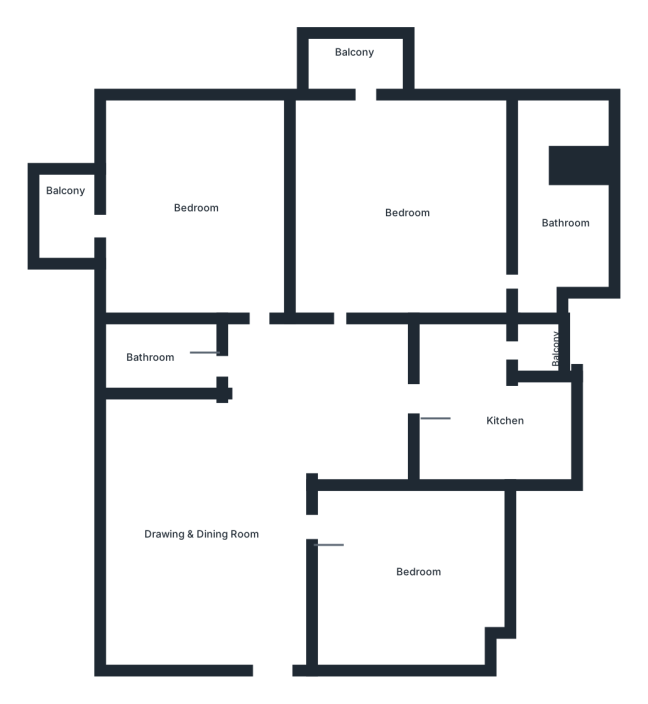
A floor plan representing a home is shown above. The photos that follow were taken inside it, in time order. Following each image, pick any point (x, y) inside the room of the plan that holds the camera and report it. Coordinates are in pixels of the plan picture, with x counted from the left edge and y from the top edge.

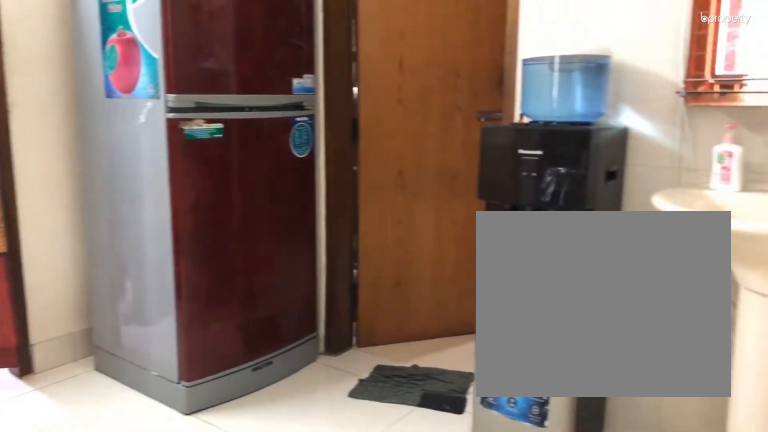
(323, 394)
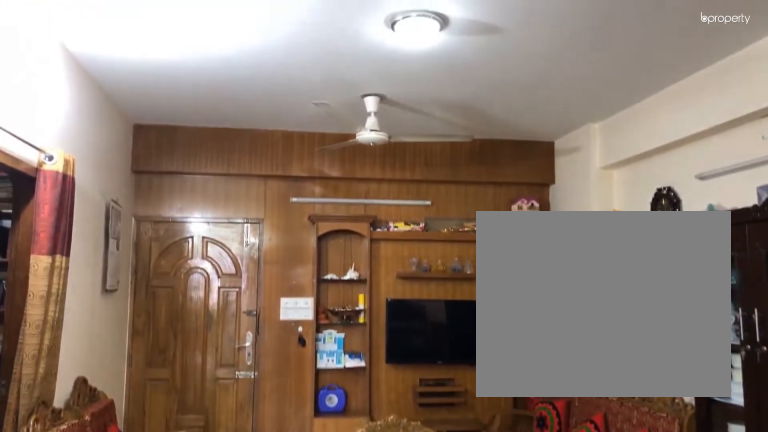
(200, 520)
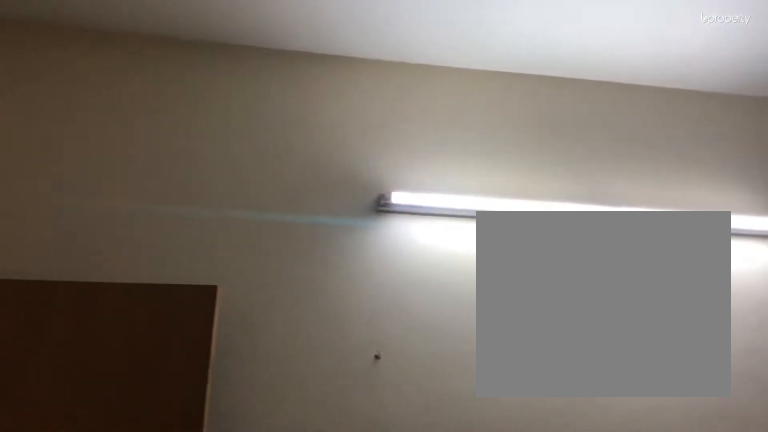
(408, 578)
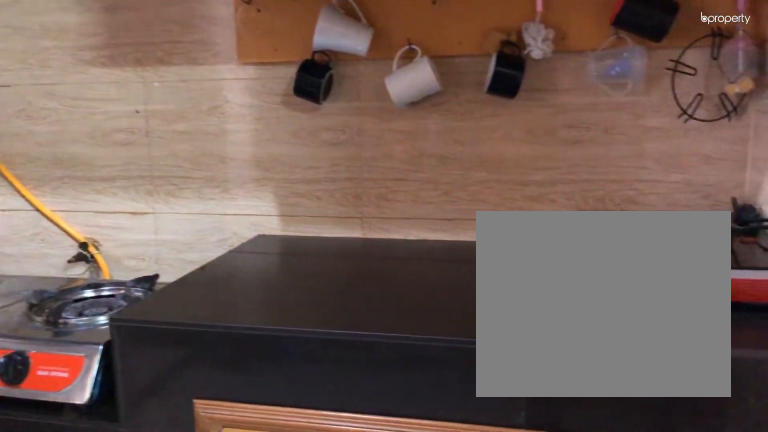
(465, 401)
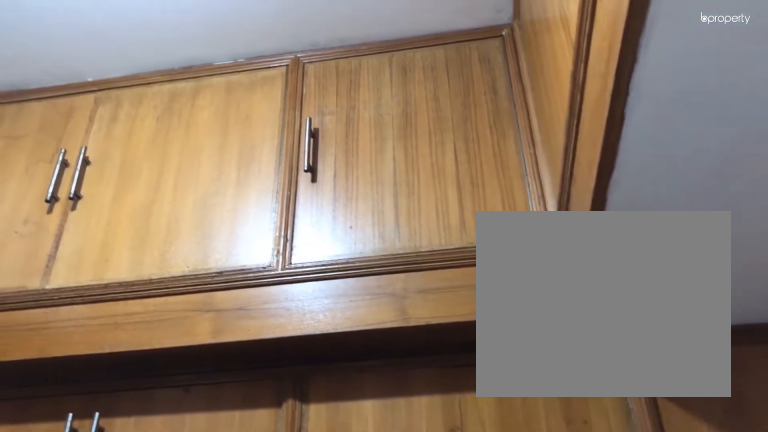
(465, 401)
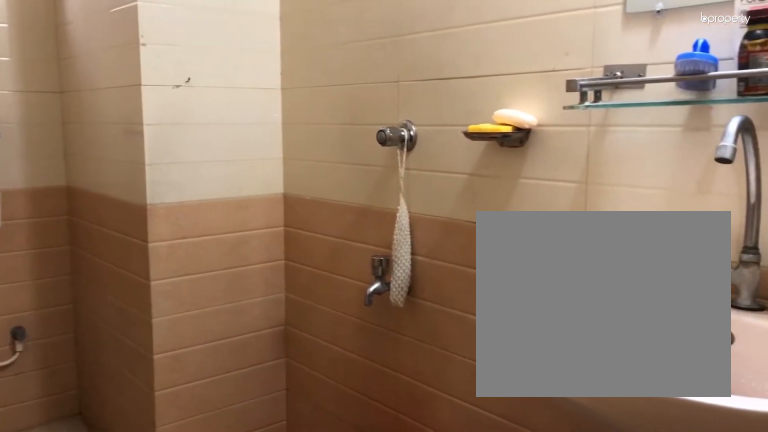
(164, 356)
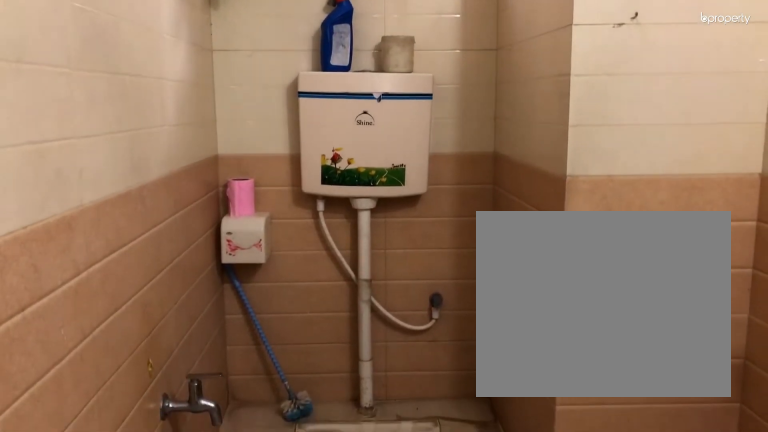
(164, 356)
